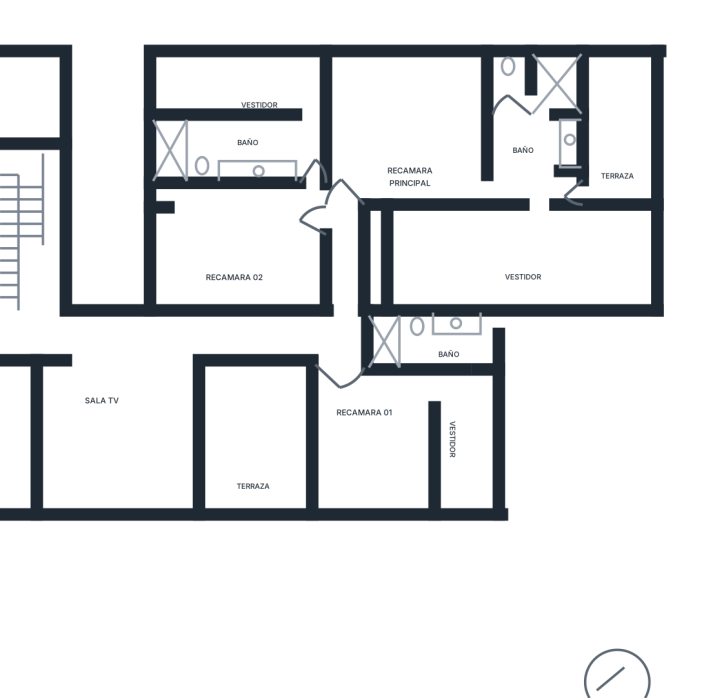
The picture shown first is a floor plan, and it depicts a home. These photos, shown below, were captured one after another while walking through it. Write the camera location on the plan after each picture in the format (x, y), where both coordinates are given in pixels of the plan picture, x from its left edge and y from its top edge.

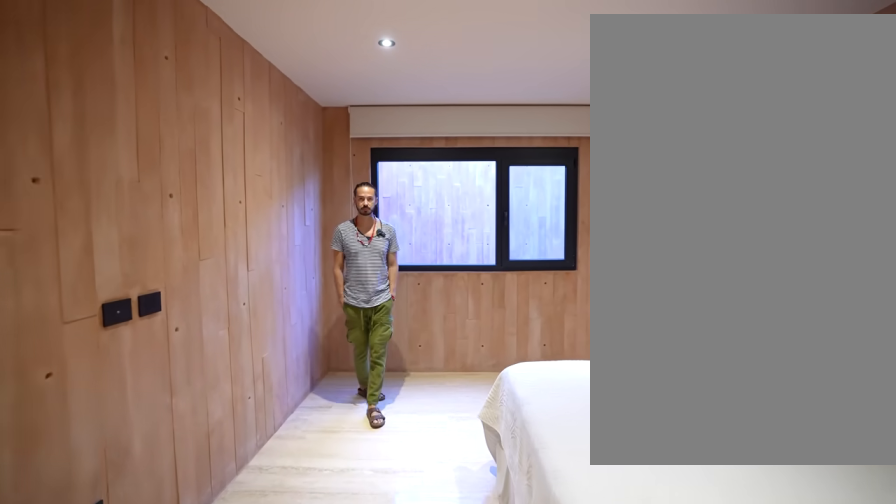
(305, 225)
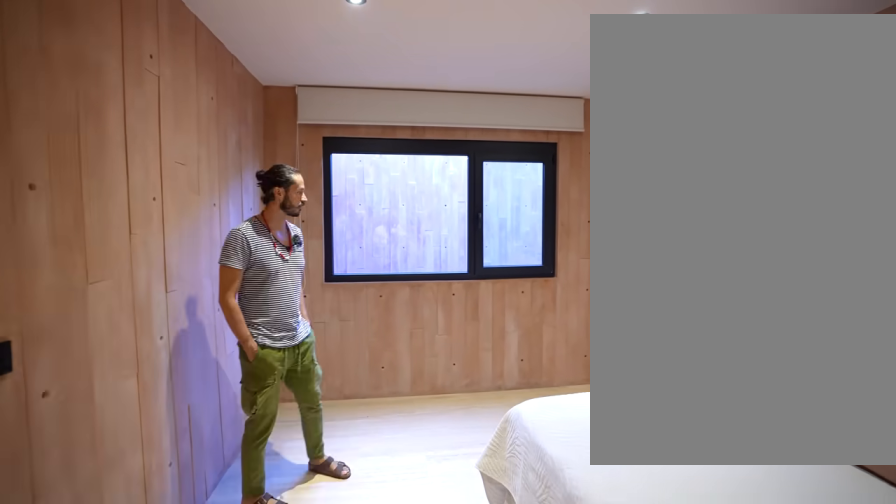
(302, 225)
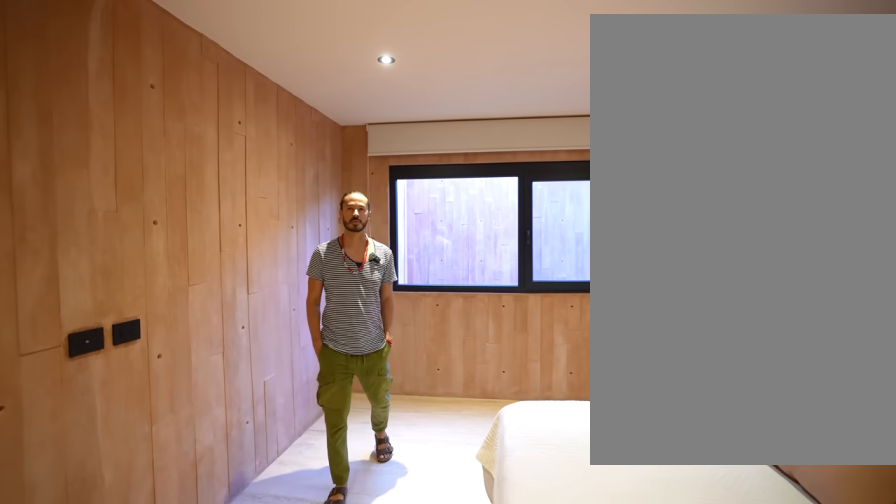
(298, 291)
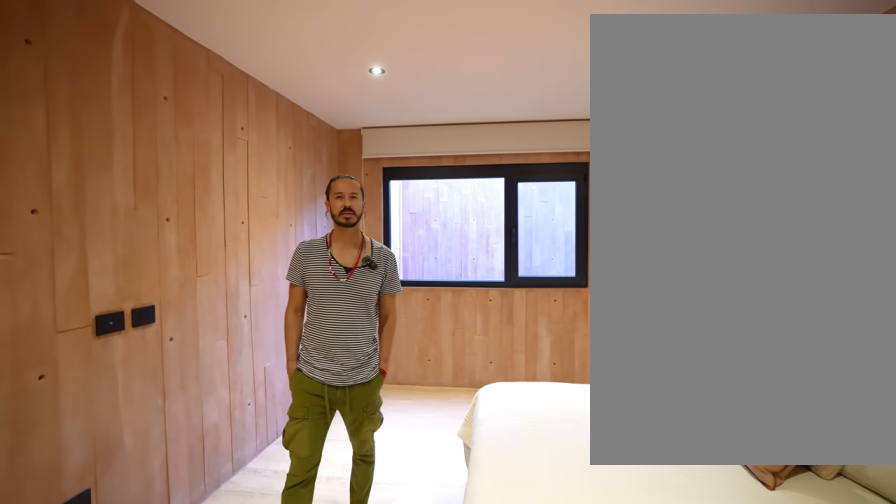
(303, 289)
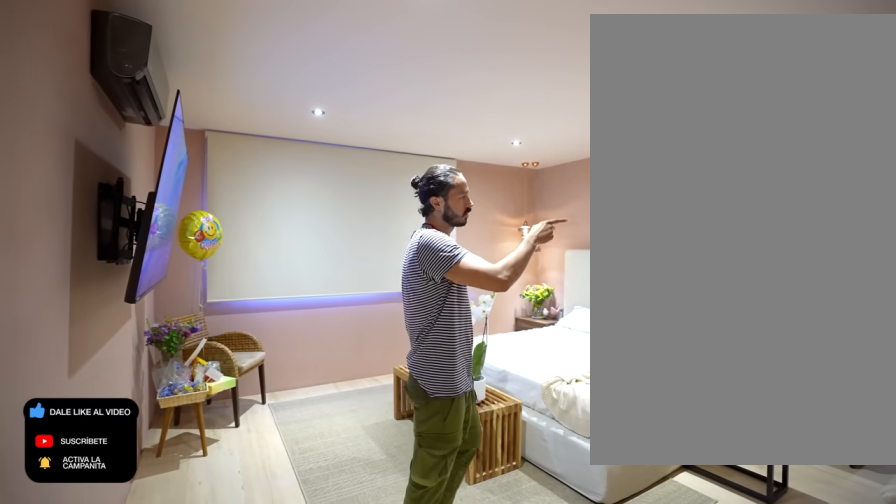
(340, 204)
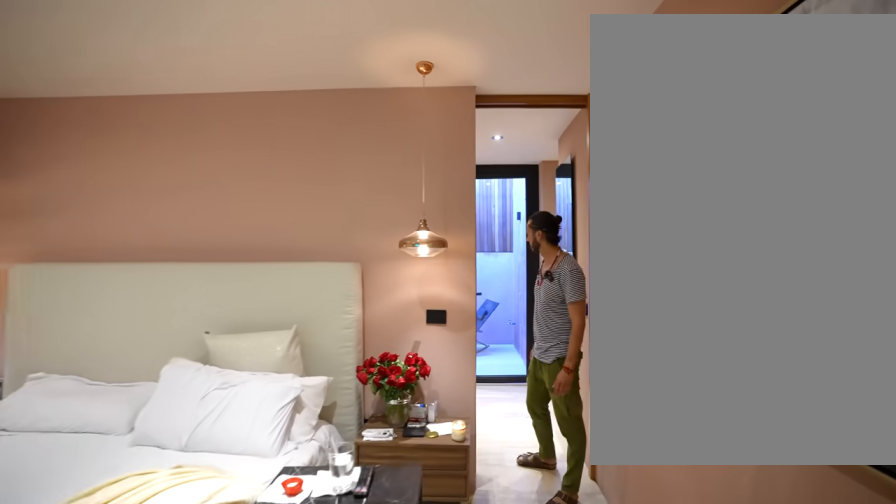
(364, 185)
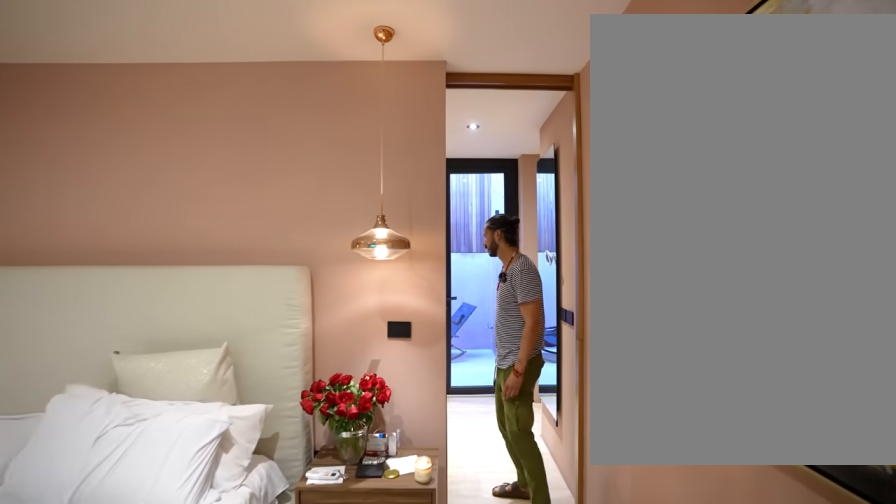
(365, 186)
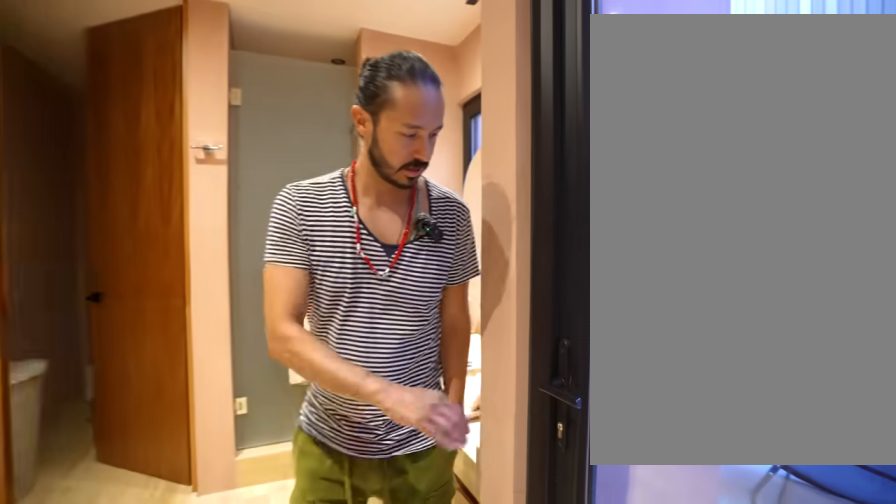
(533, 222)
